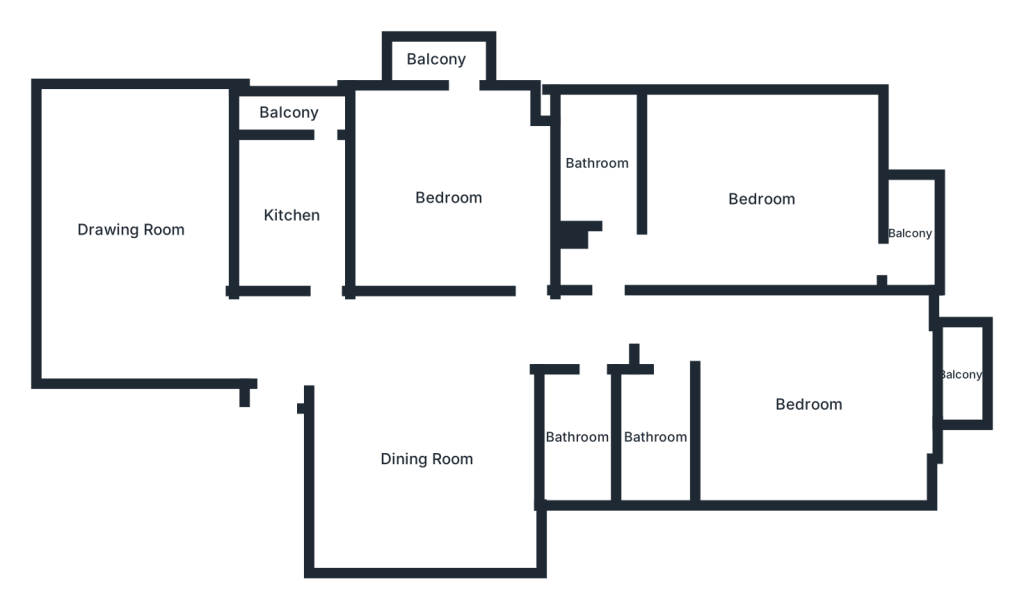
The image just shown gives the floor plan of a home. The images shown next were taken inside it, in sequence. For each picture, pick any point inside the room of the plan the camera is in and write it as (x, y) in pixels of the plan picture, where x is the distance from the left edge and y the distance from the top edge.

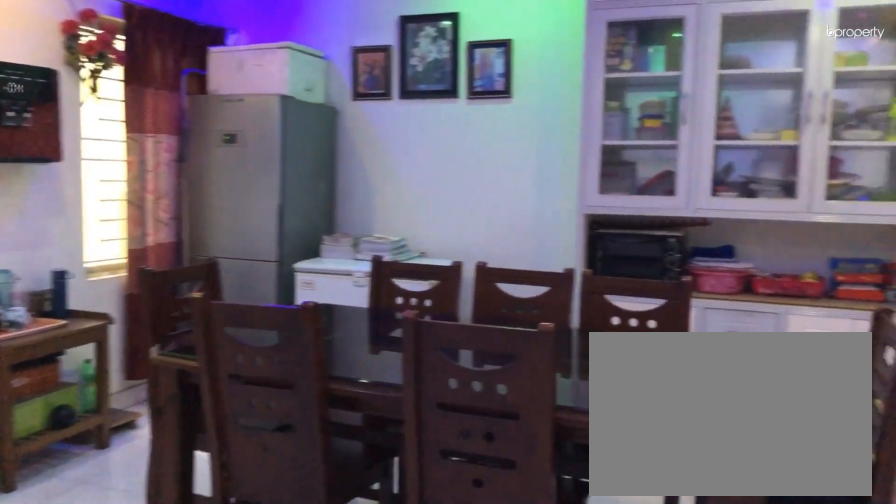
(425, 460)
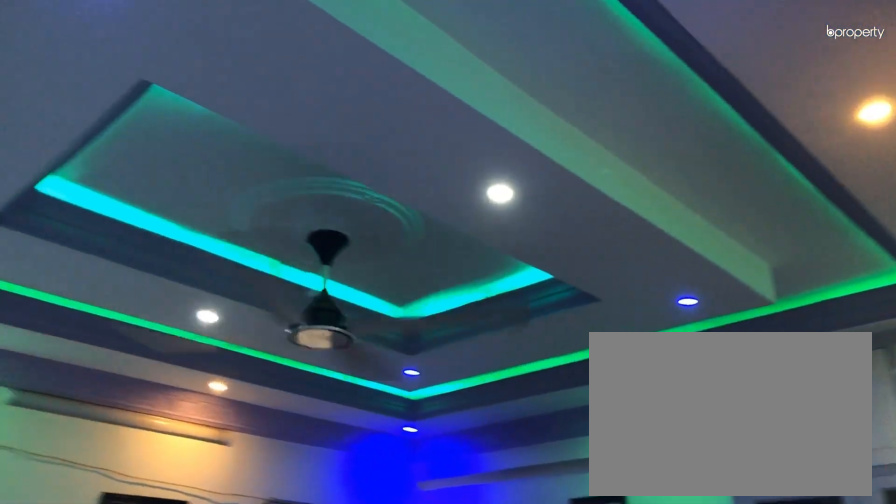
(425, 461)
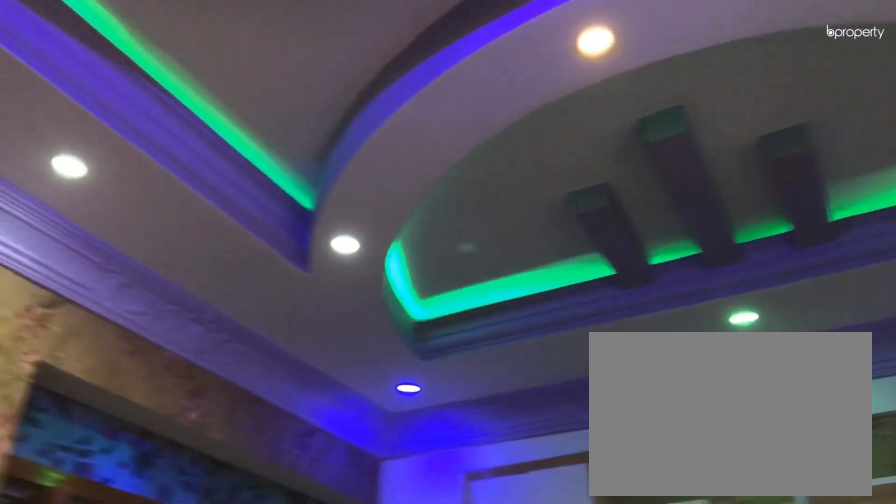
(128, 231)
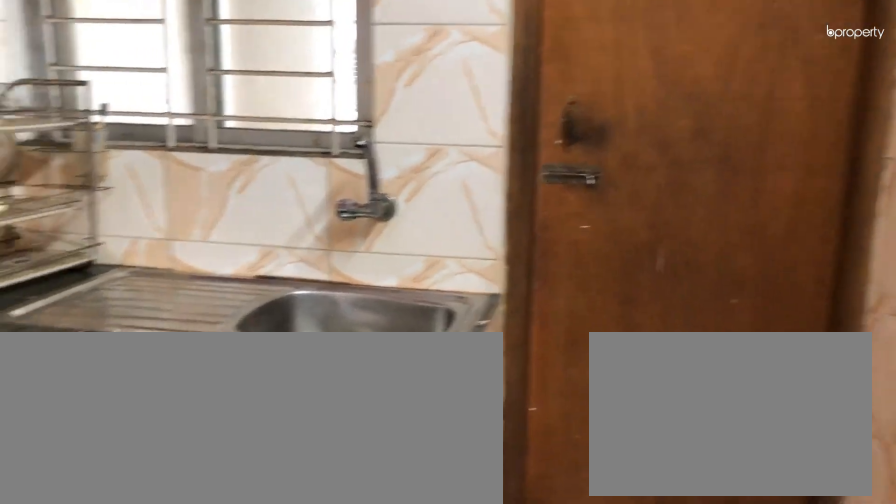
(294, 215)
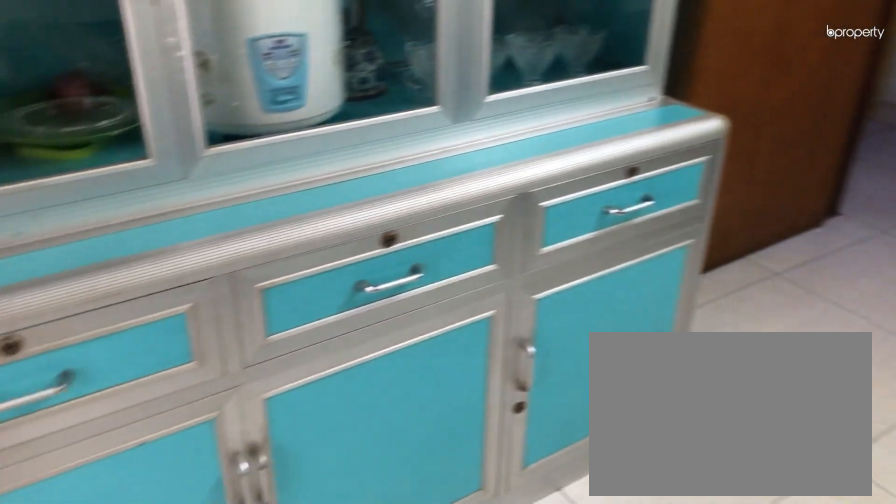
(450, 196)
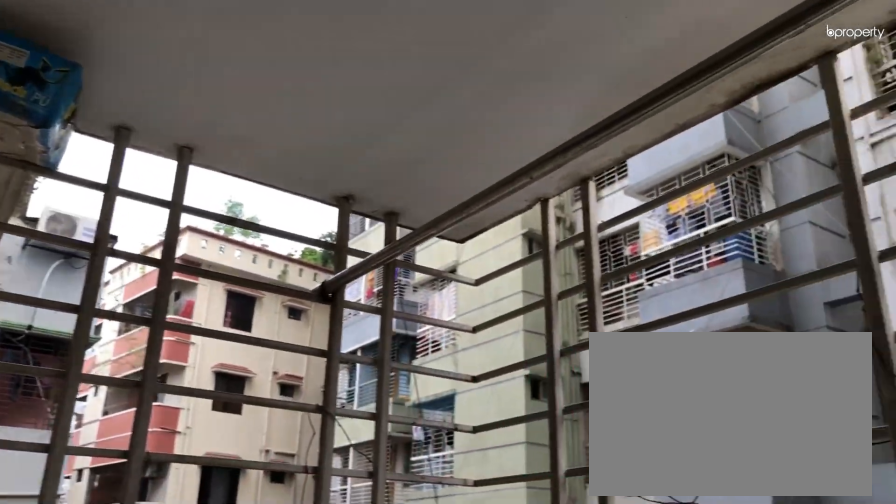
(438, 59)
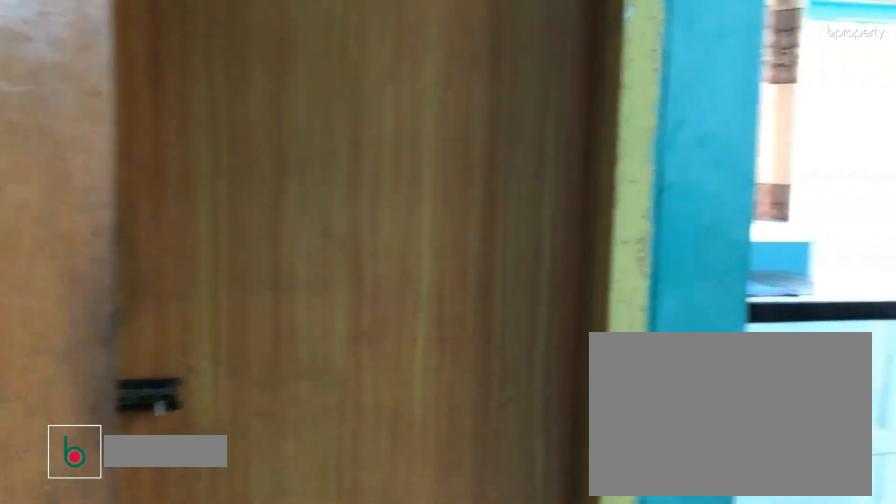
(761, 200)
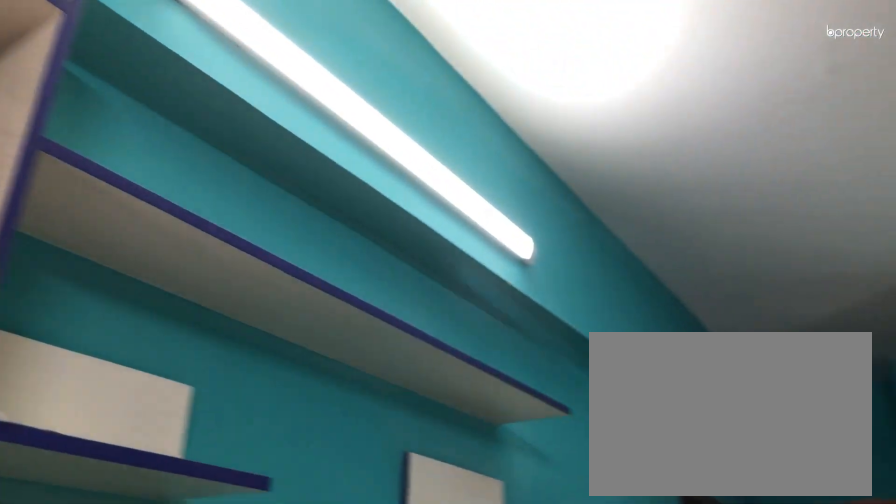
(761, 199)
